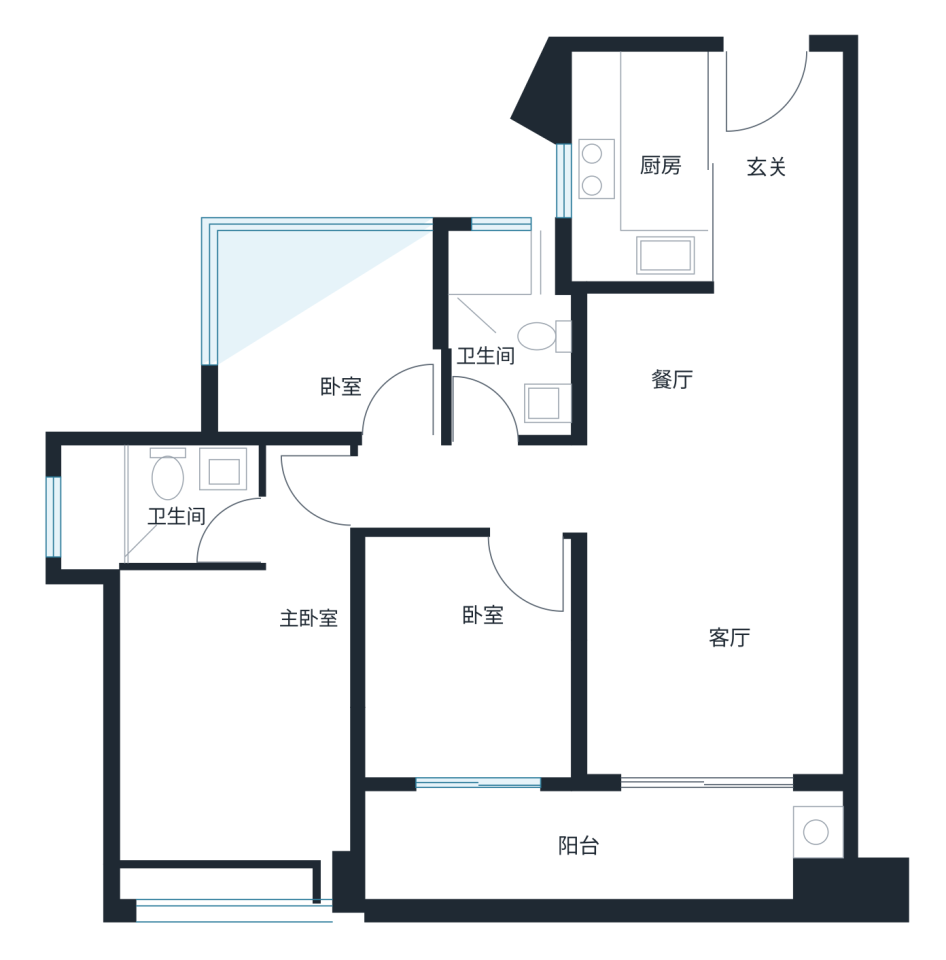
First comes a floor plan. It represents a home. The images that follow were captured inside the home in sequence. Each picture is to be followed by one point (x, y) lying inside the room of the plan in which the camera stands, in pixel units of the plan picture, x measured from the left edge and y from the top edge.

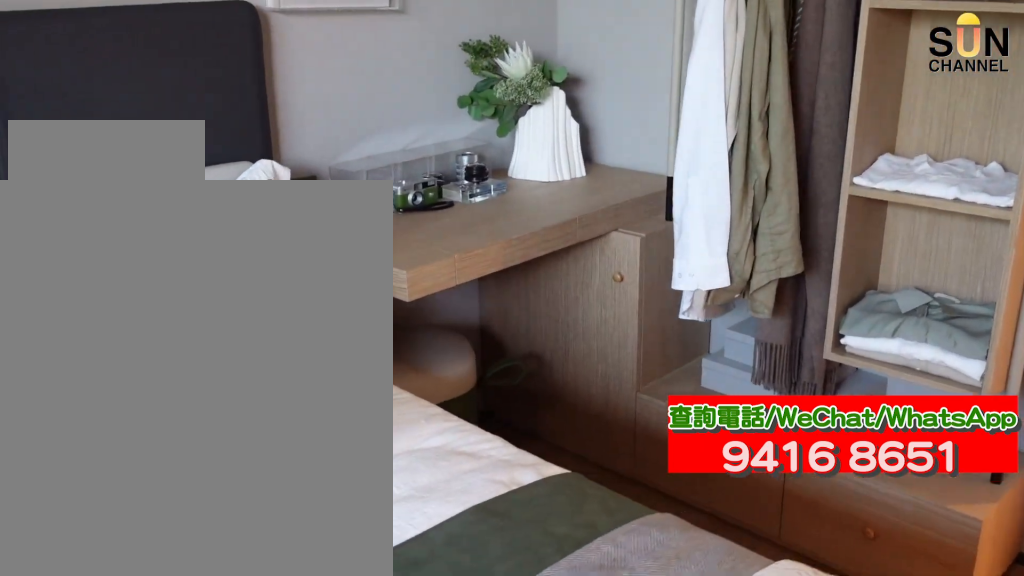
(473, 664)
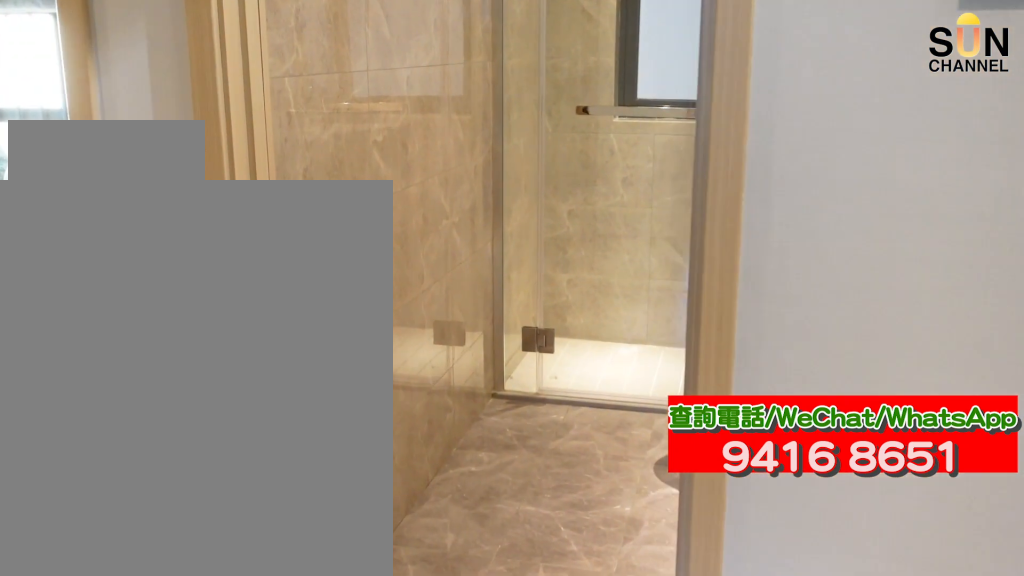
(510, 334)
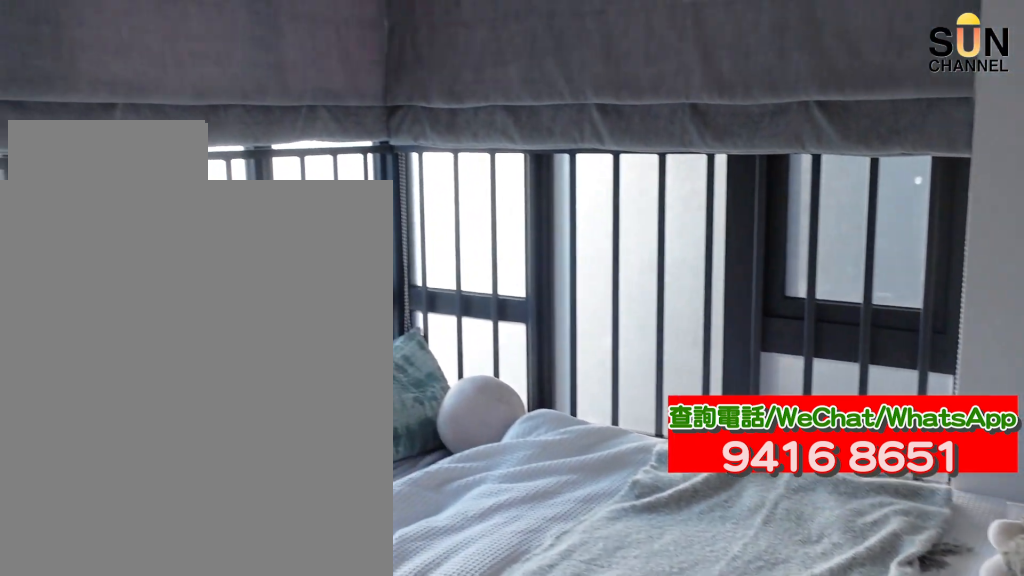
(326, 331)
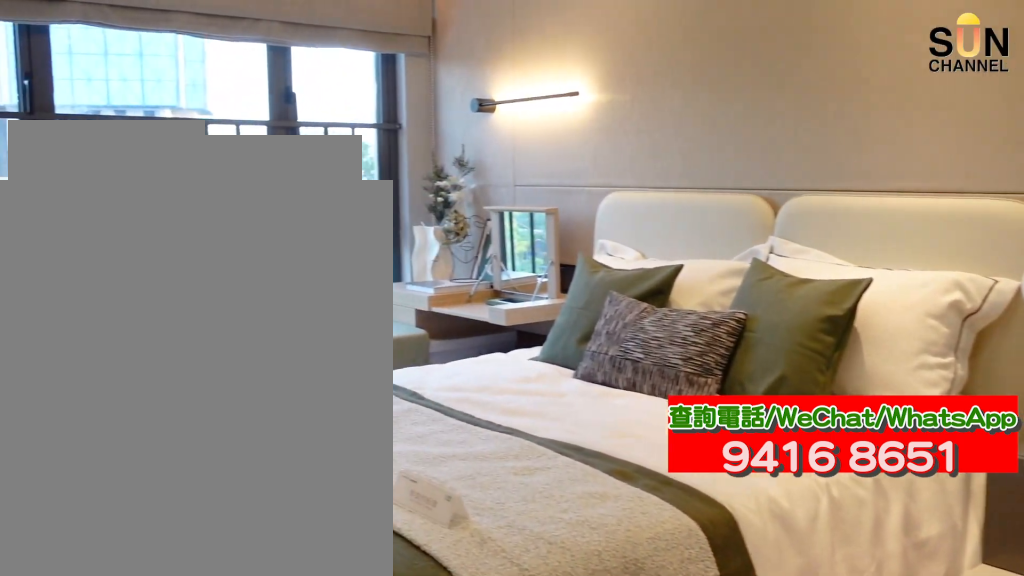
(242, 680)
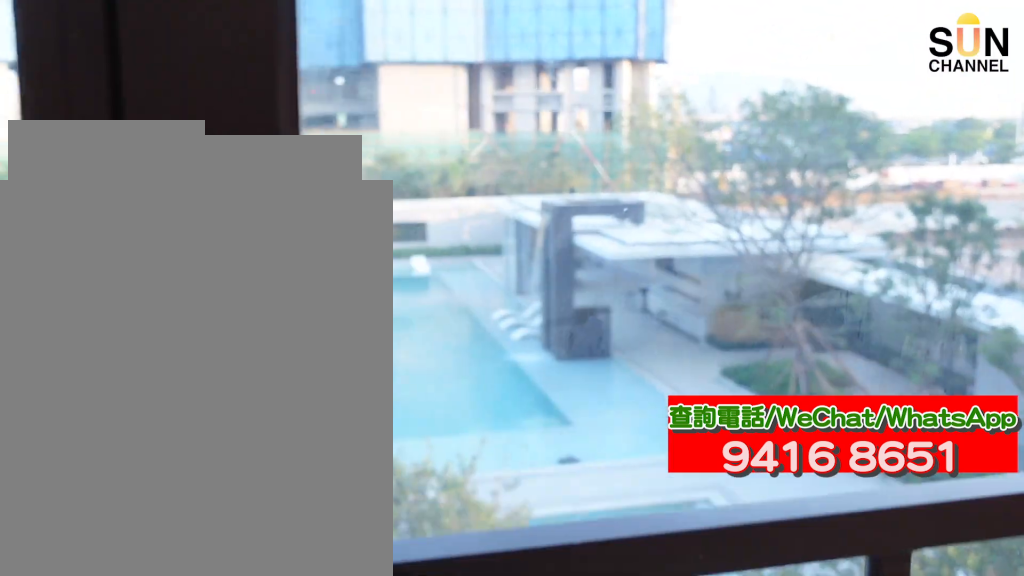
(242, 680)
